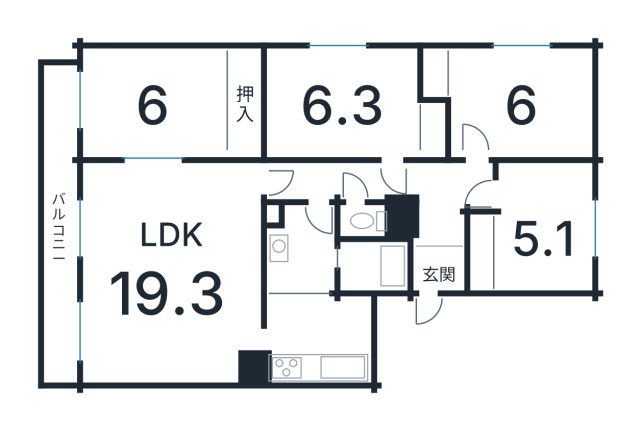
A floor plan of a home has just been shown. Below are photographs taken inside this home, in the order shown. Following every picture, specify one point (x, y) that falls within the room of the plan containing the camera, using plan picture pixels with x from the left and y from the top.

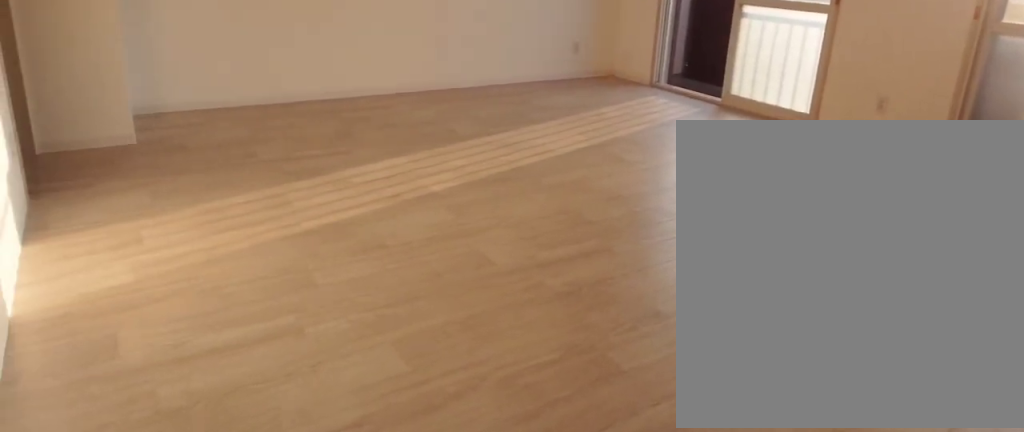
(165, 284)
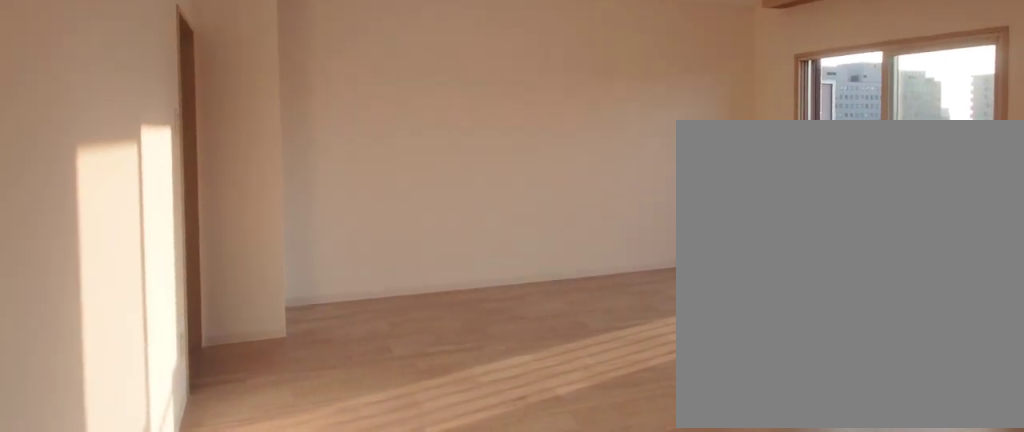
(165, 284)
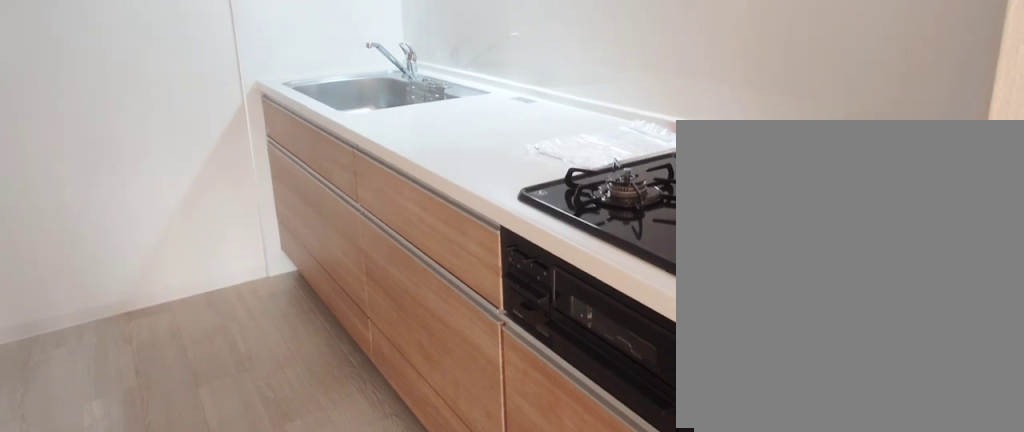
(309, 345)
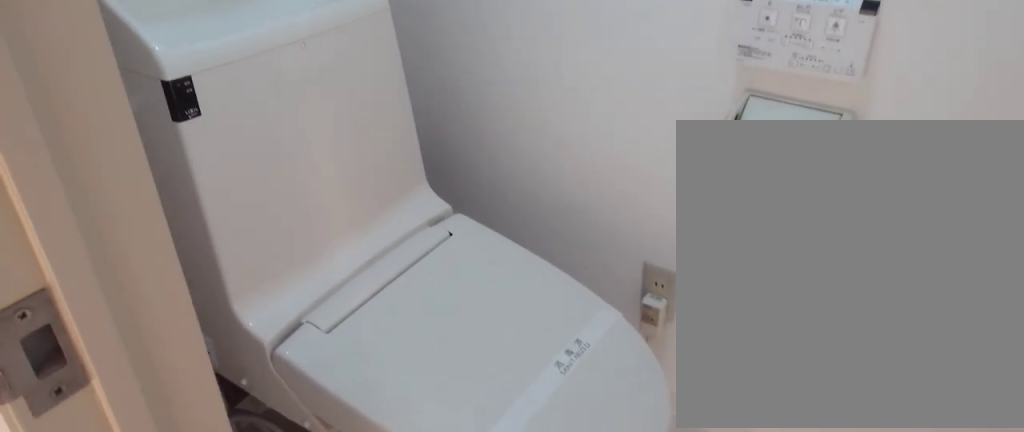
(364, 213)
